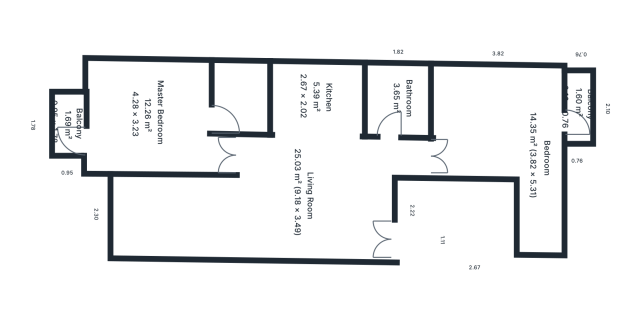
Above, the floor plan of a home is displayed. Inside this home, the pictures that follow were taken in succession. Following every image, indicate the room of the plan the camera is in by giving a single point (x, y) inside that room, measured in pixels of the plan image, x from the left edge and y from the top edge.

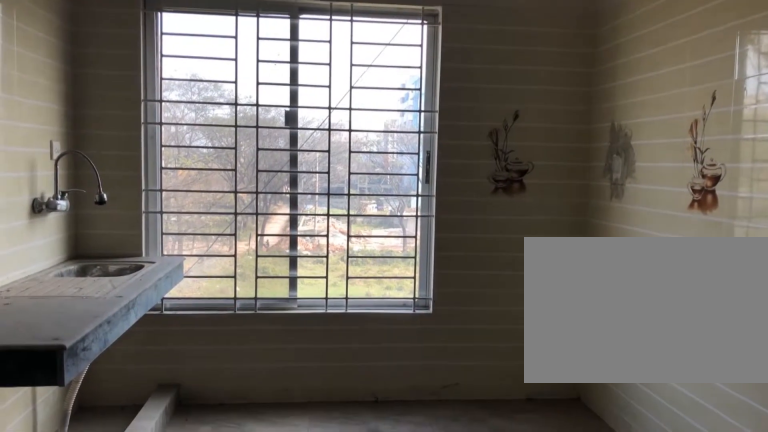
(316, 127)
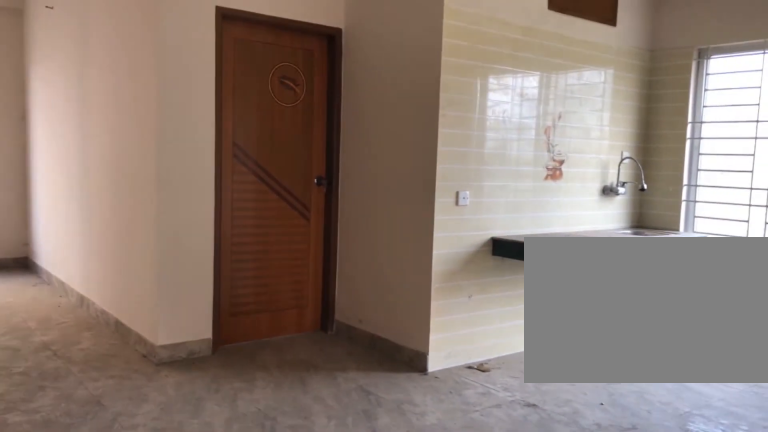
(364, 231)
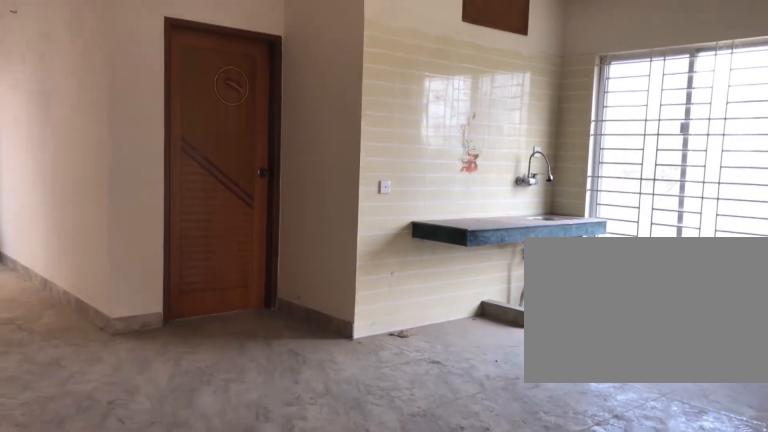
(364, 231)
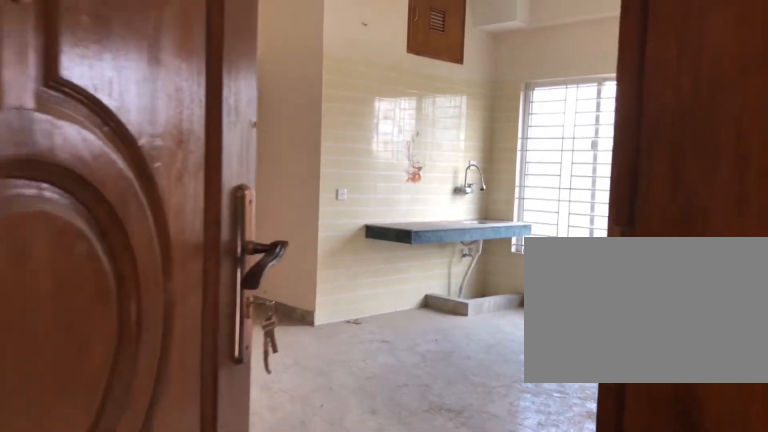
(364, 231)
